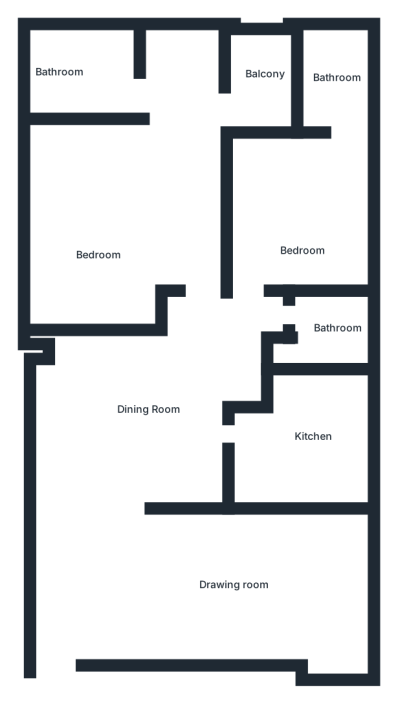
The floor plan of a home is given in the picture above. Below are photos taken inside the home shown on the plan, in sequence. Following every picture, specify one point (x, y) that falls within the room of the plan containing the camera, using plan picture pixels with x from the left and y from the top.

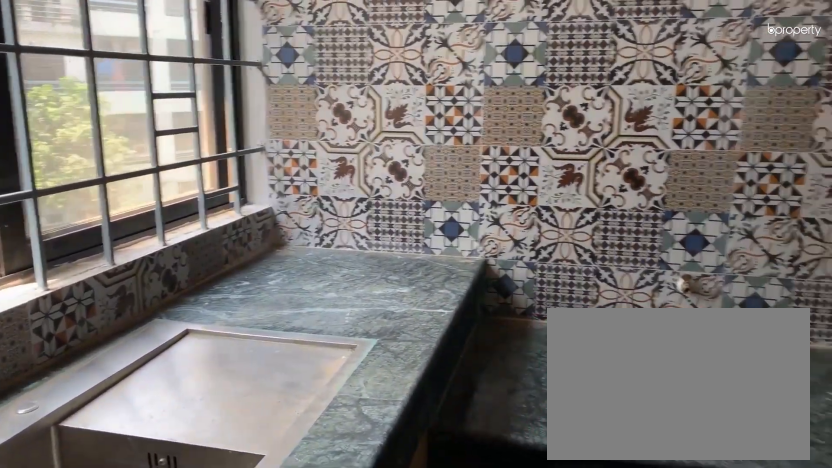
(313, 442)
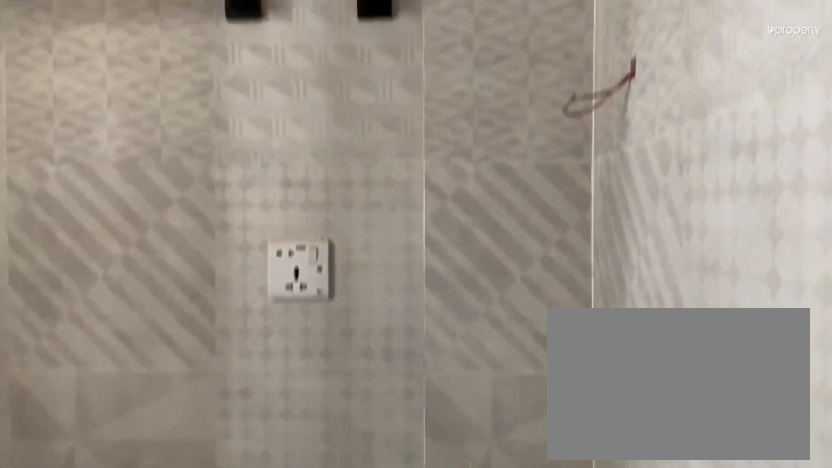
(325, 352)
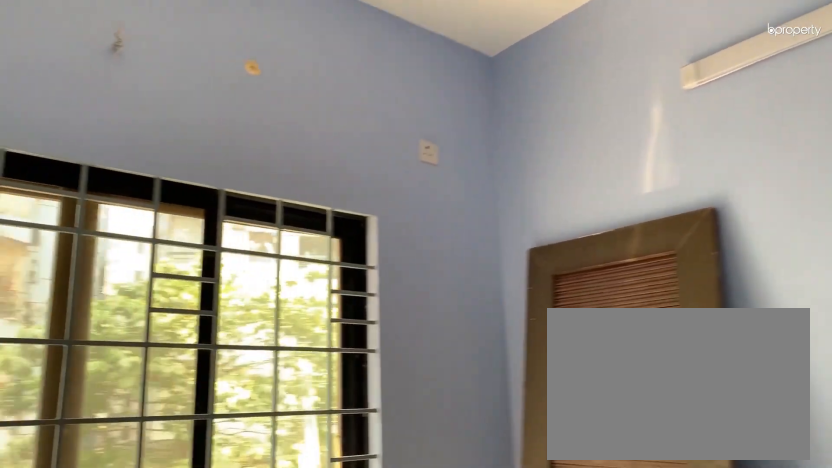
(303, 222)
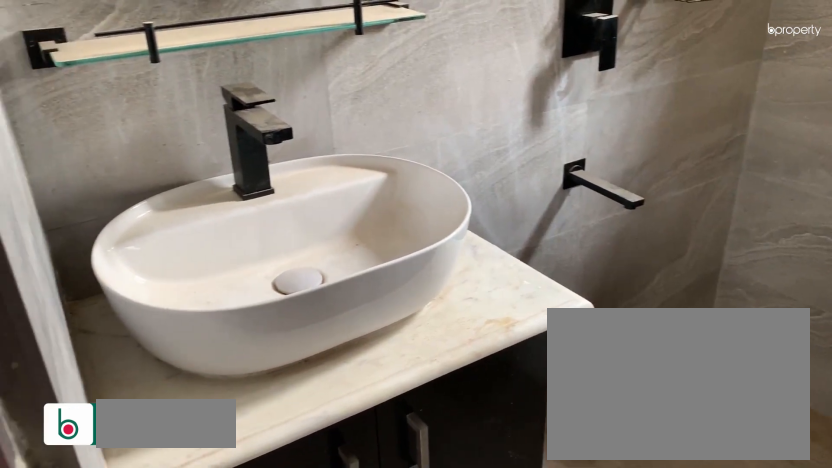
(335, 83)
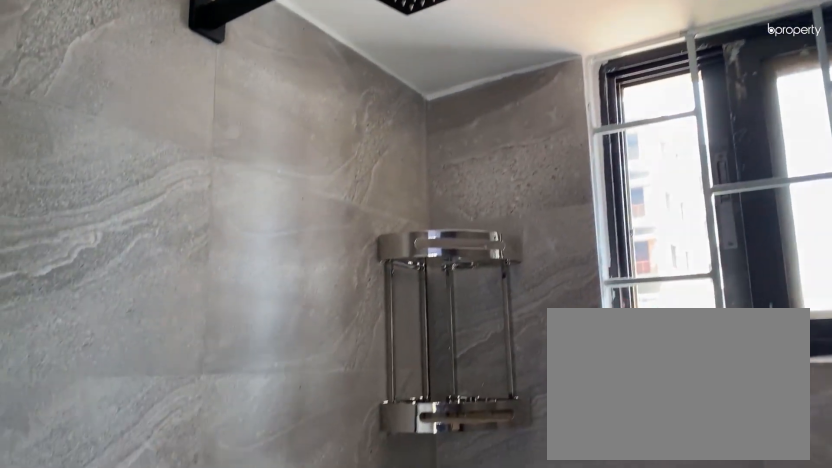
(335, 83)
